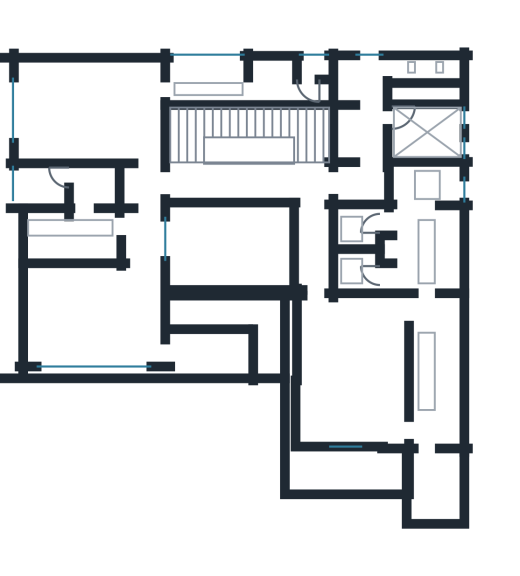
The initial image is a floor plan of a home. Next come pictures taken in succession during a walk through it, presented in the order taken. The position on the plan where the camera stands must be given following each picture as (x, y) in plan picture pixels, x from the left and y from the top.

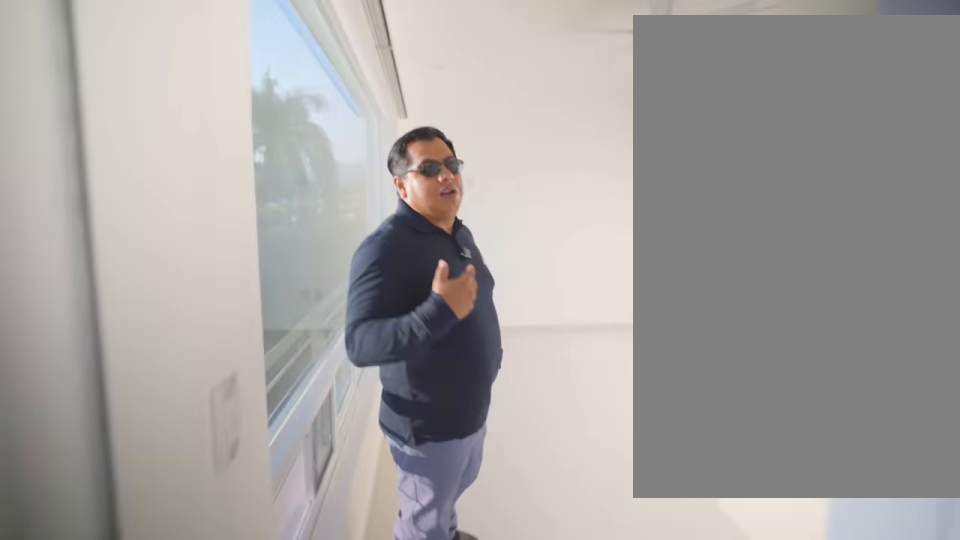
(161, 349)
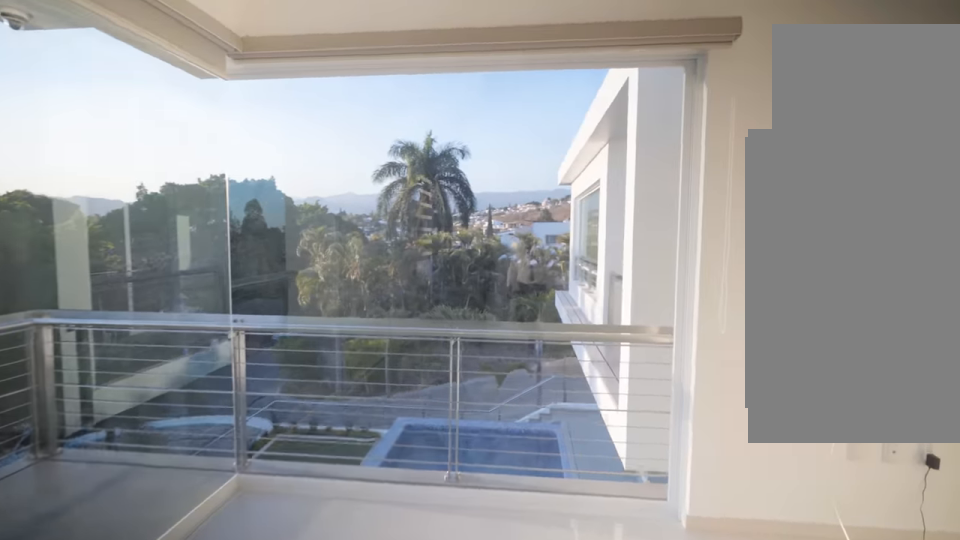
(331, 411)
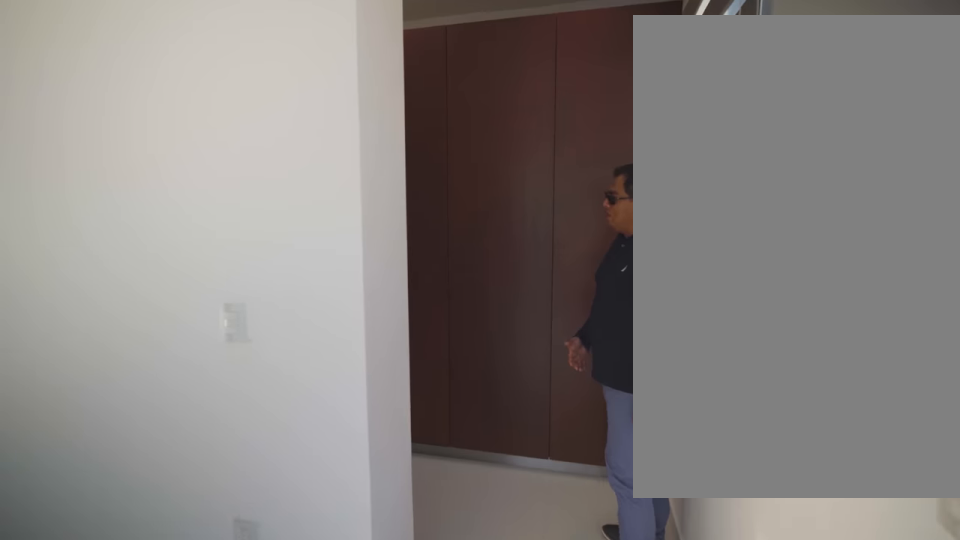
(381, 426)
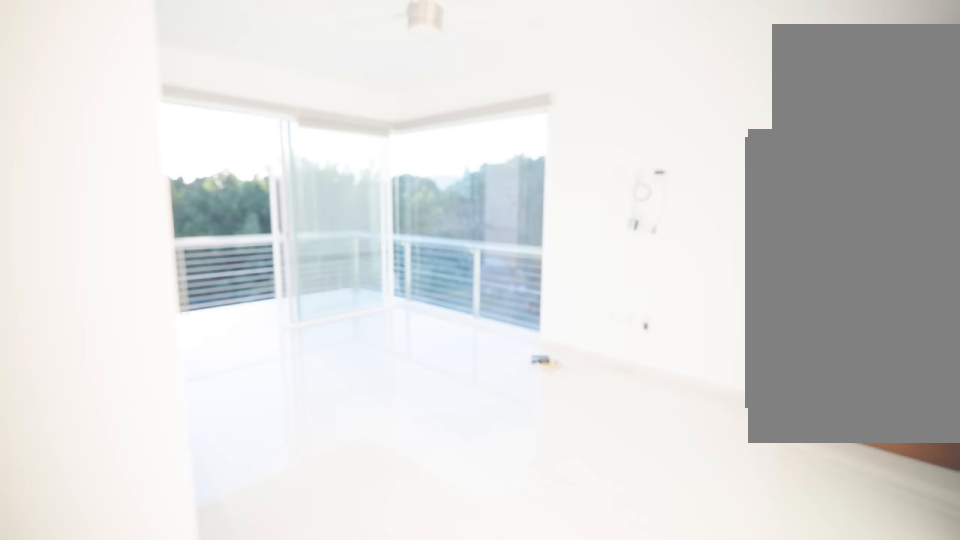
(393, 316)
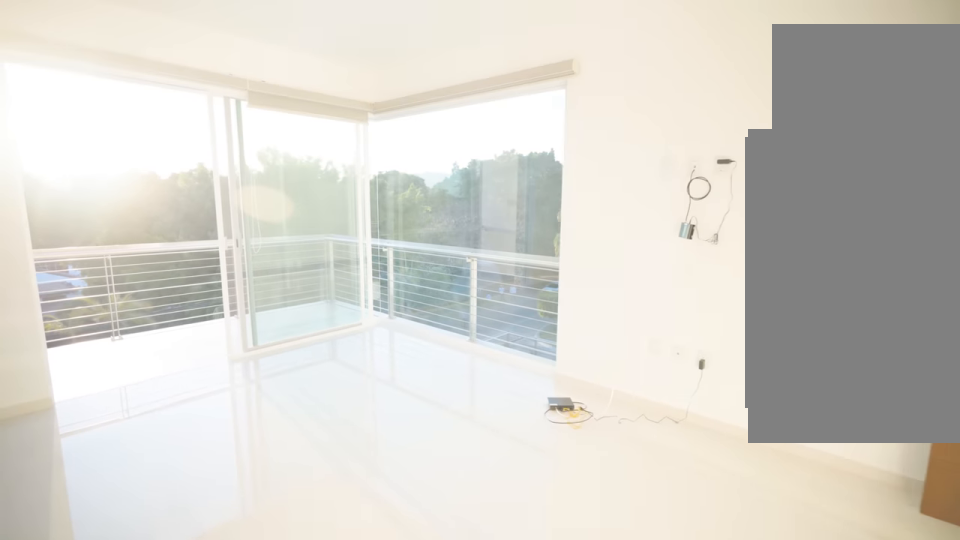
(388, 316)
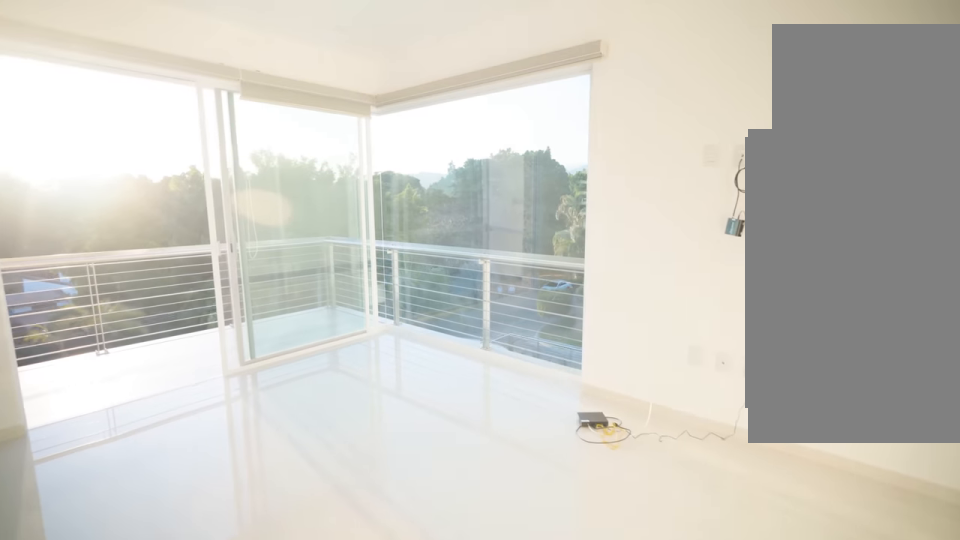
(374, 333)
